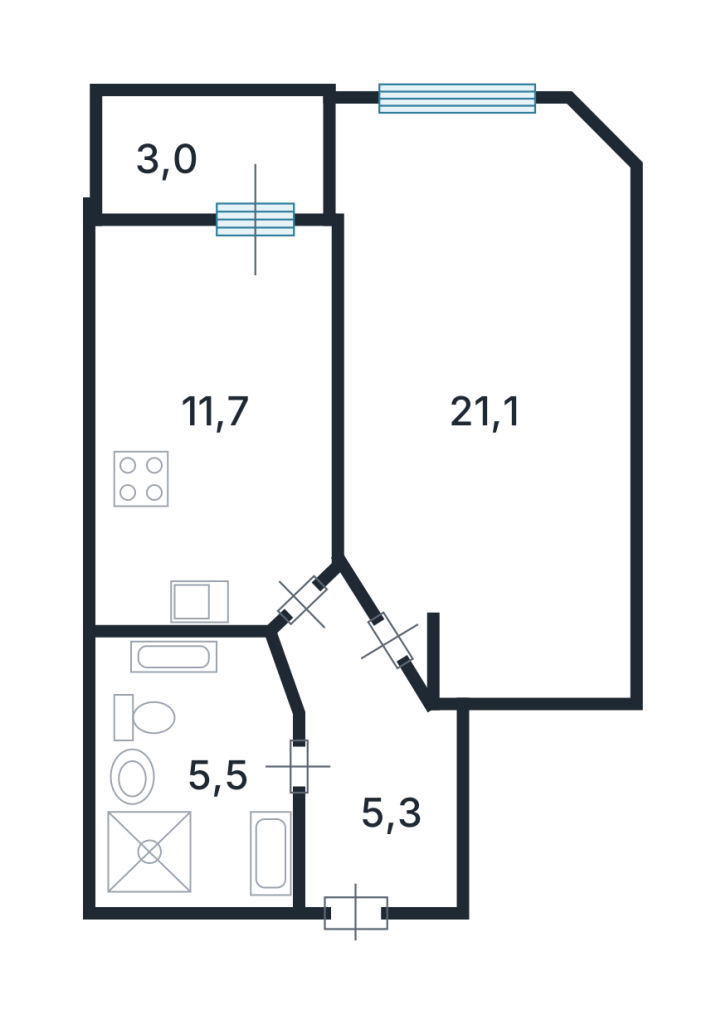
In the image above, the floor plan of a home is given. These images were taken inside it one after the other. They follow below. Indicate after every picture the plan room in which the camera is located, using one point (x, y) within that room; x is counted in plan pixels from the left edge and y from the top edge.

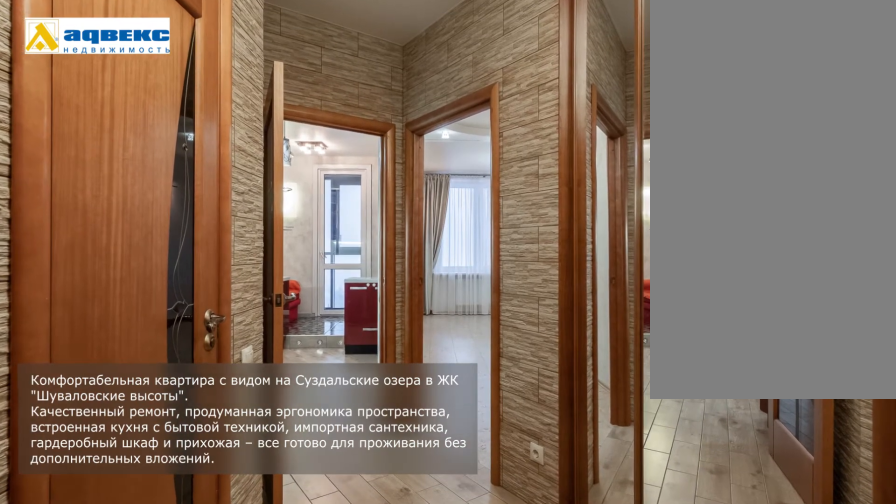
(361, 756)
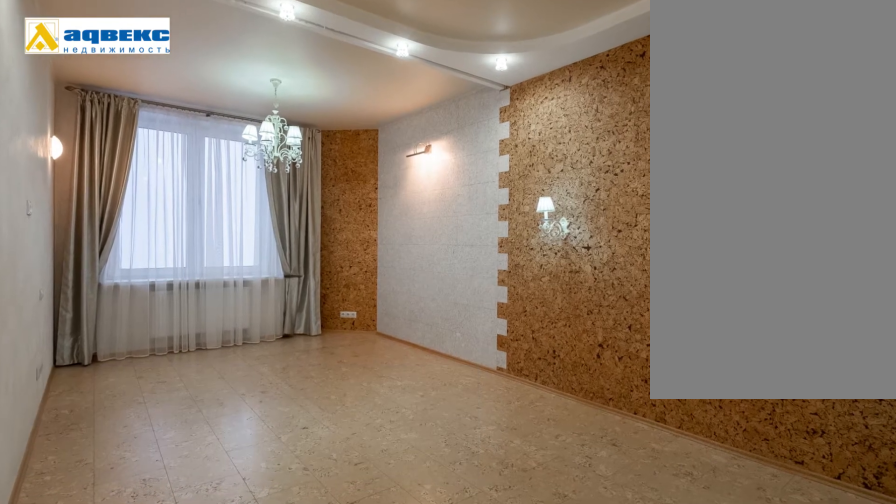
(475, 415)
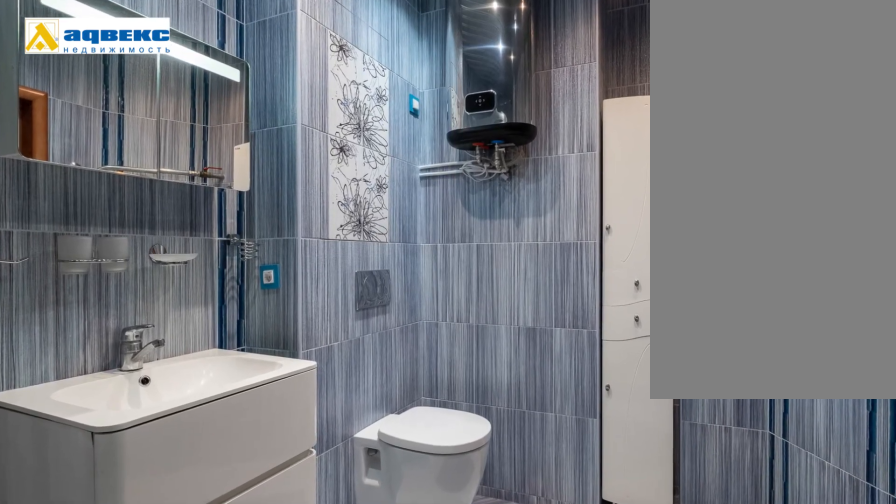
(200, 782)
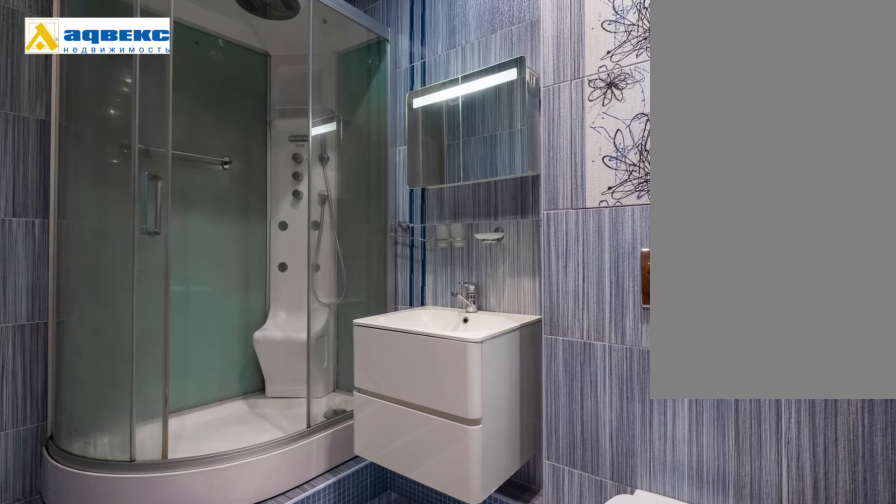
(200, 782)
